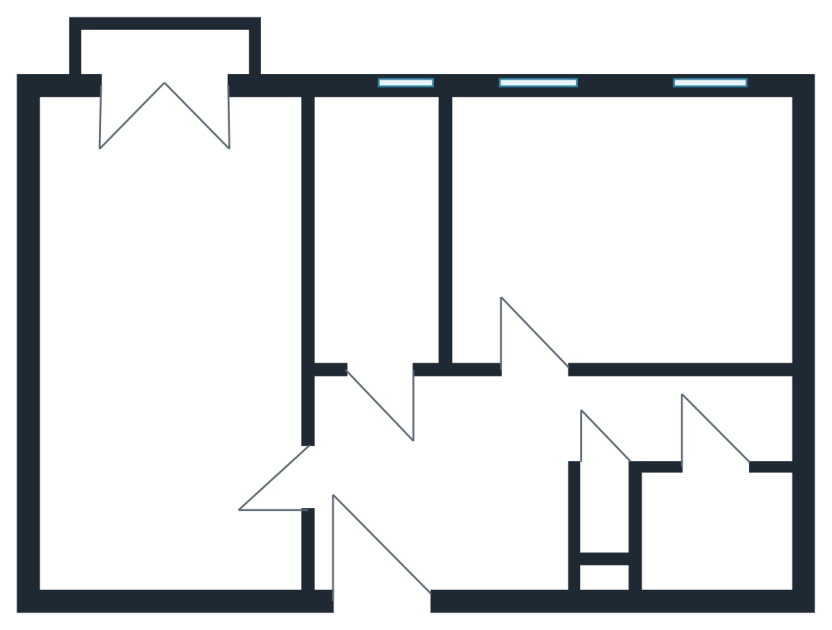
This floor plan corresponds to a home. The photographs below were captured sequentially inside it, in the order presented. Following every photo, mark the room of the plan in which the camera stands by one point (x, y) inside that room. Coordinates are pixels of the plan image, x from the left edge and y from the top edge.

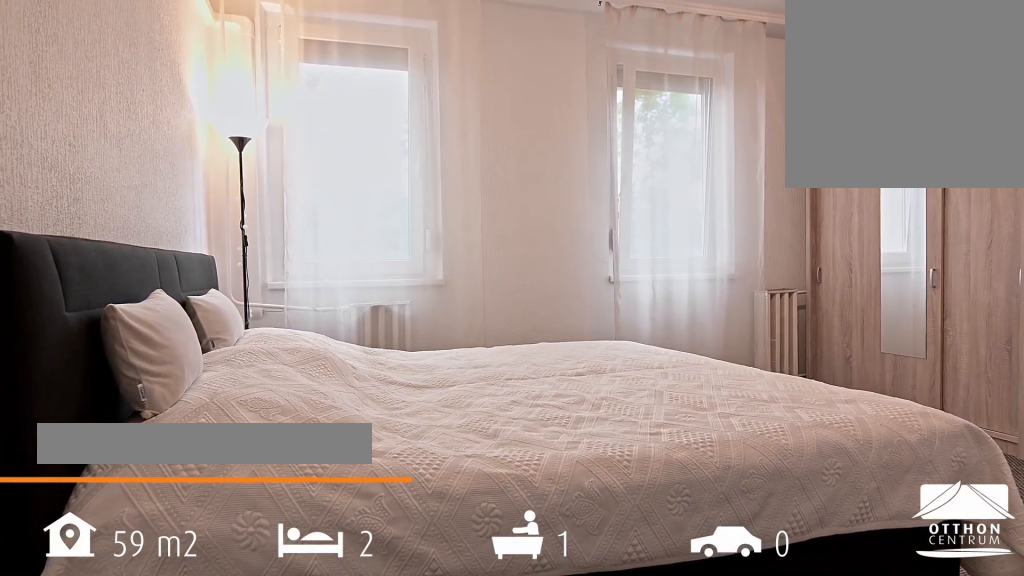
(627, 234)
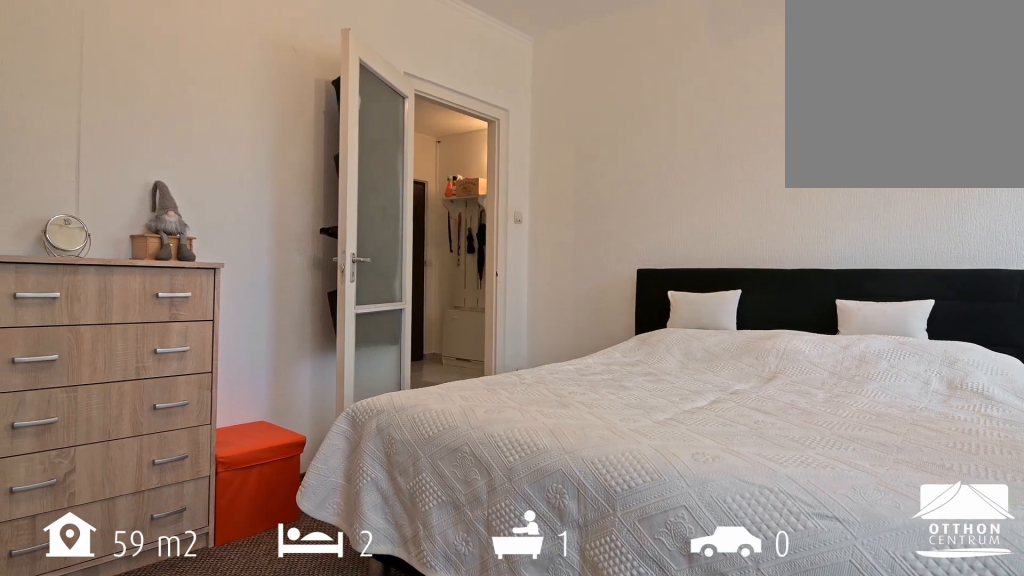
(627, 233)
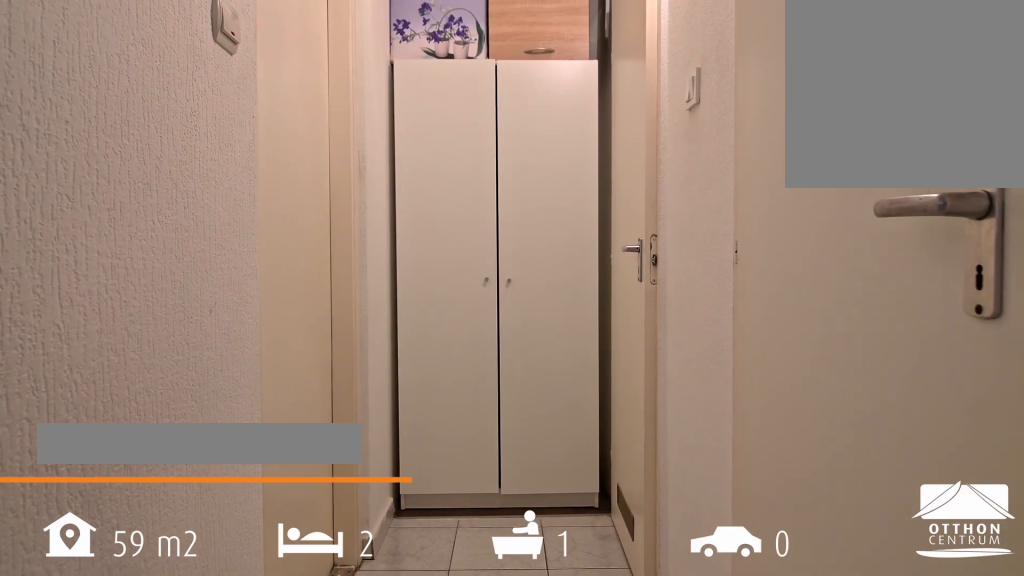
(649, 409)
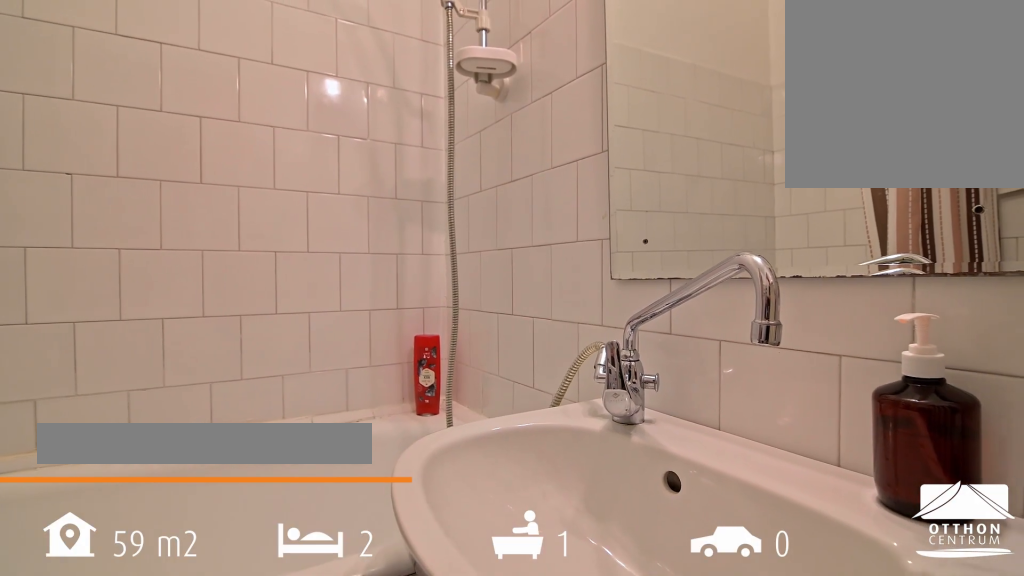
(717, 536)
